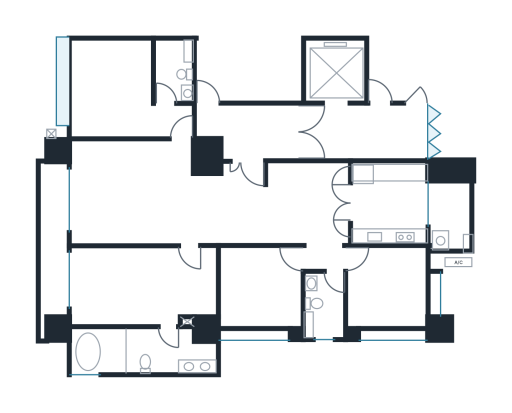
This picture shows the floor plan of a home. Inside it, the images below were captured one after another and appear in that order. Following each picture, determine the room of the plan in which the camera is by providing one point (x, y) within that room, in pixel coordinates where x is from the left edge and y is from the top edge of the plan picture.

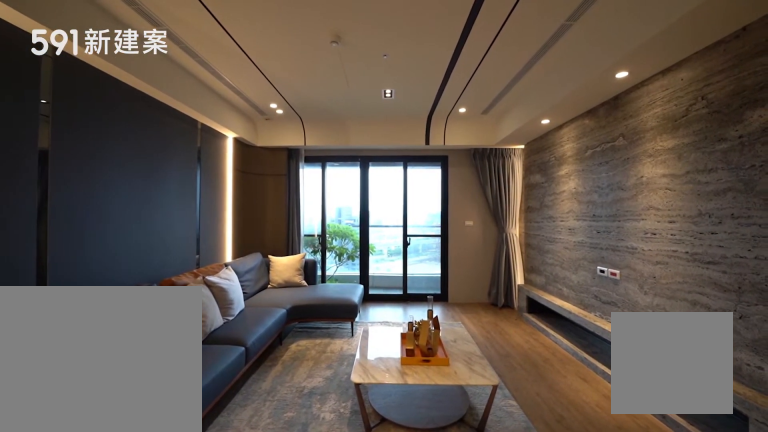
(128, 191)
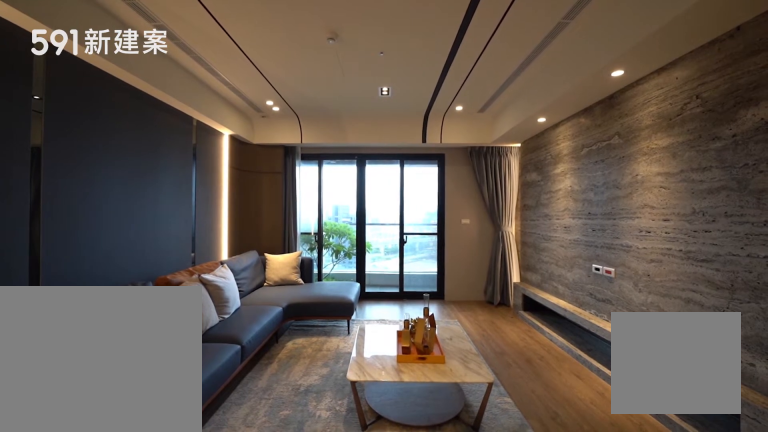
(128, 191)
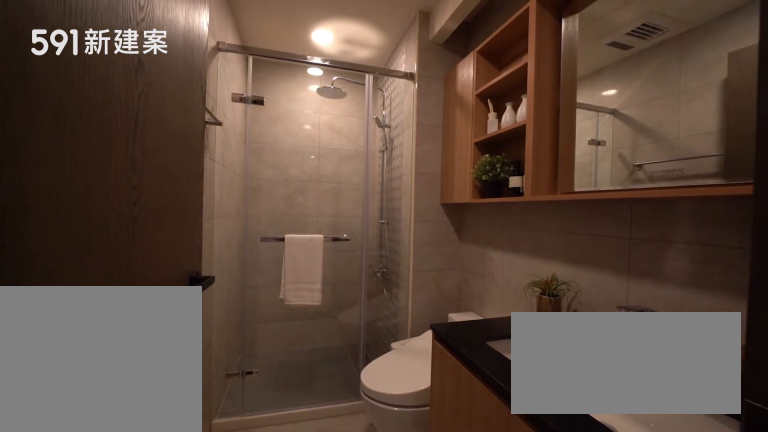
(173, 73)
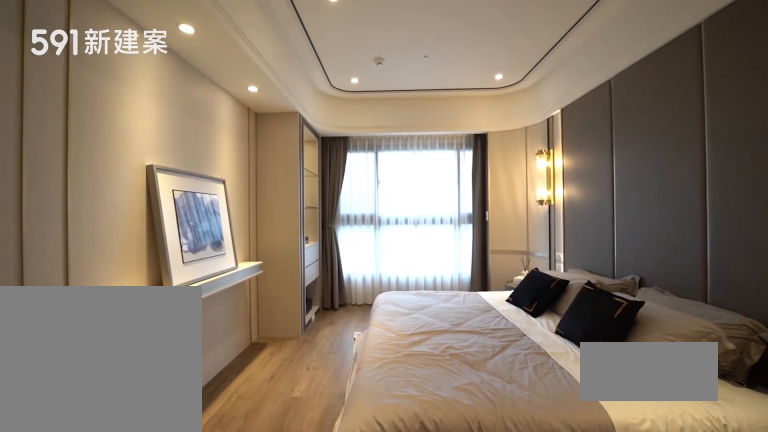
(138, 284)
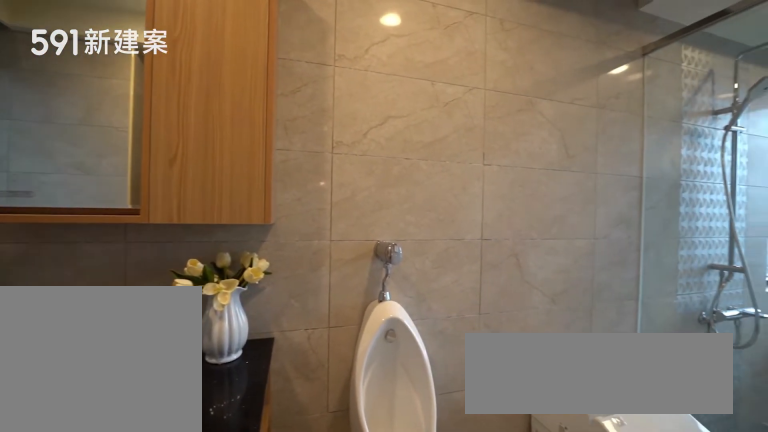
(137, 353)
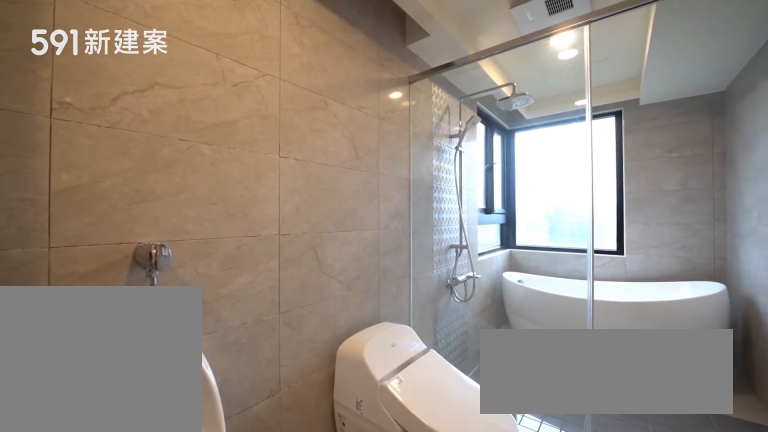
(137, 353)
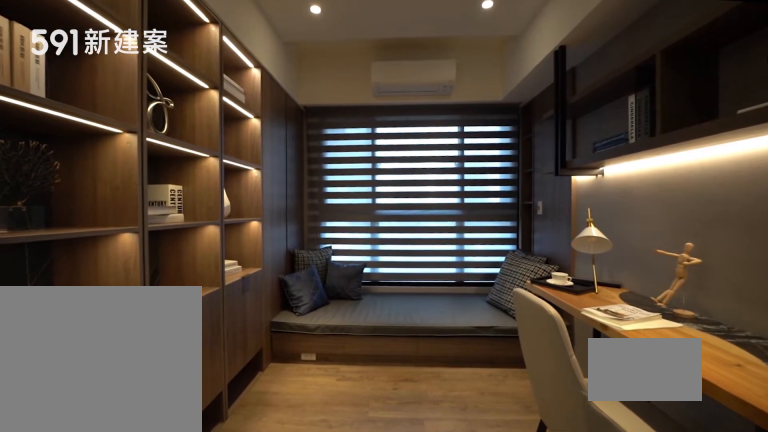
(261, 286)
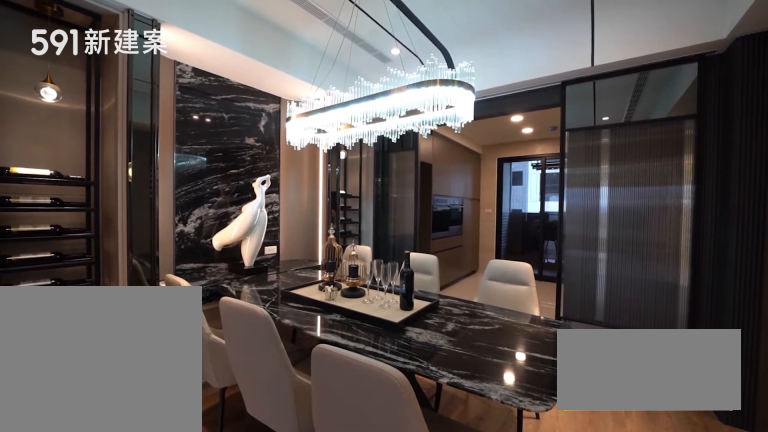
(305, 201)
